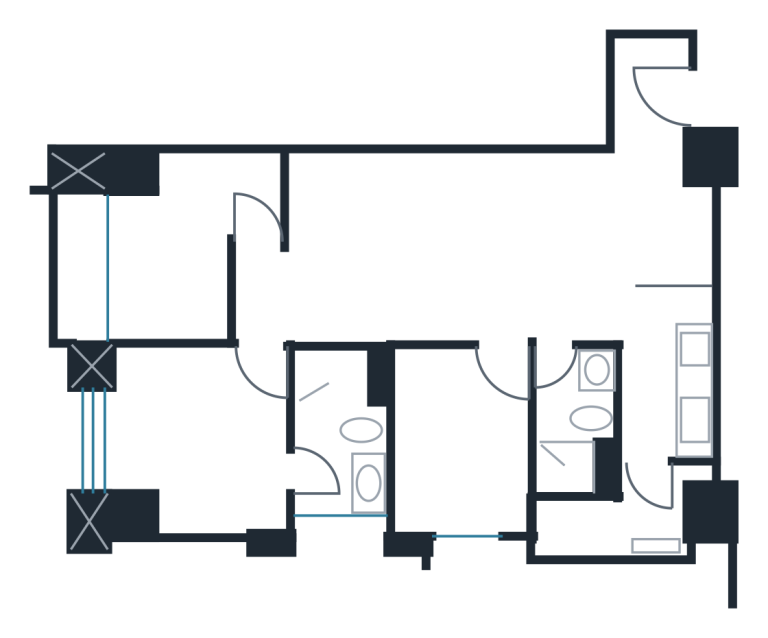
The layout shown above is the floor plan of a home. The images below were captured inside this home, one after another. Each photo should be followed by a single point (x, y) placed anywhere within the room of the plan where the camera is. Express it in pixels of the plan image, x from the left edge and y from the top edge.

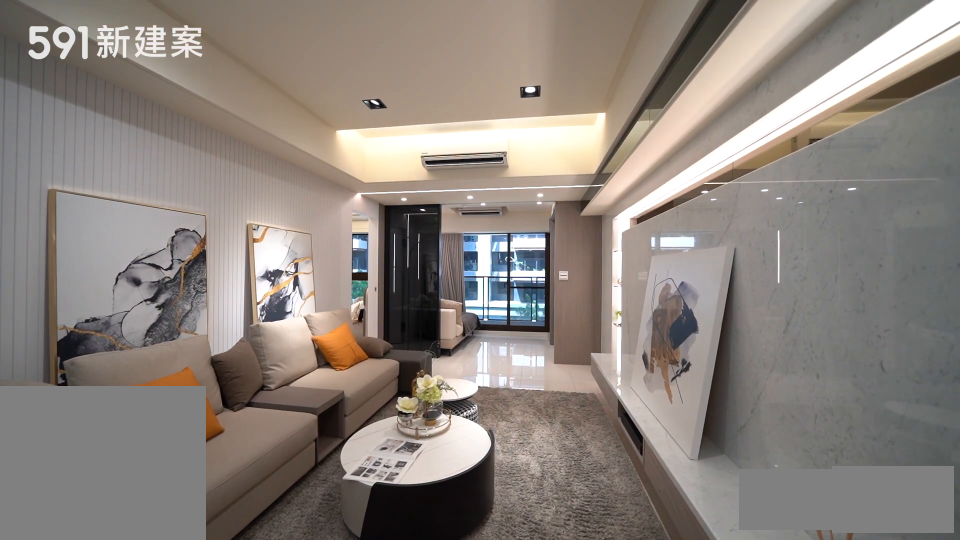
(374, 246)
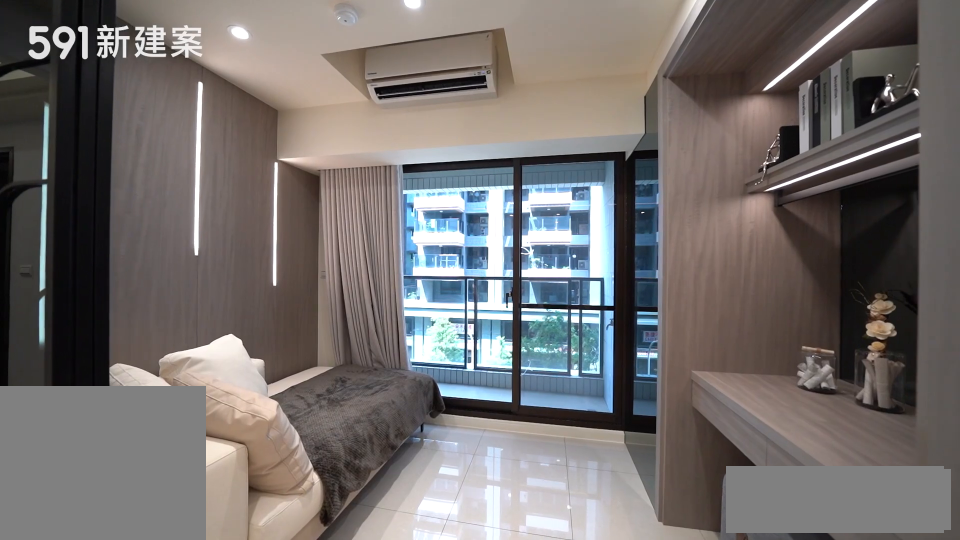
(192, 246)
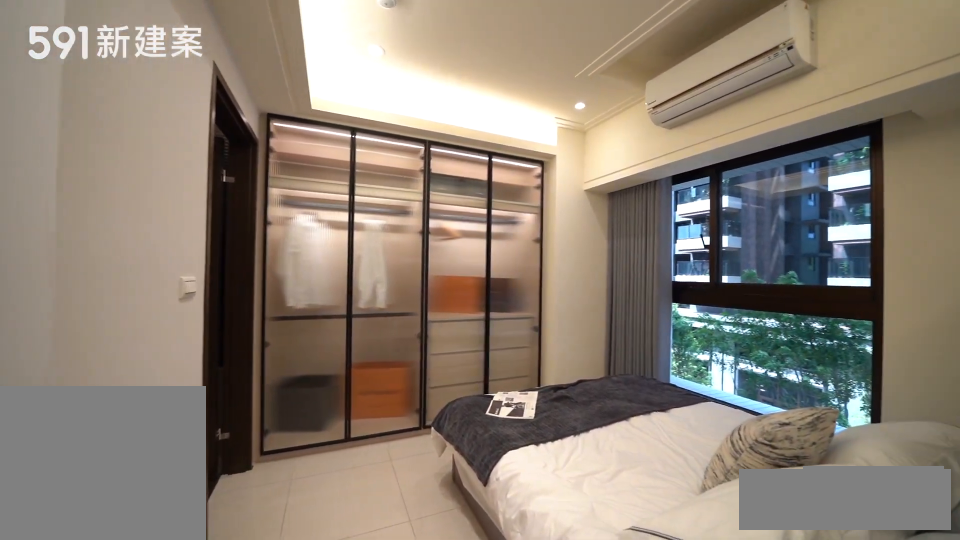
(194, 445)
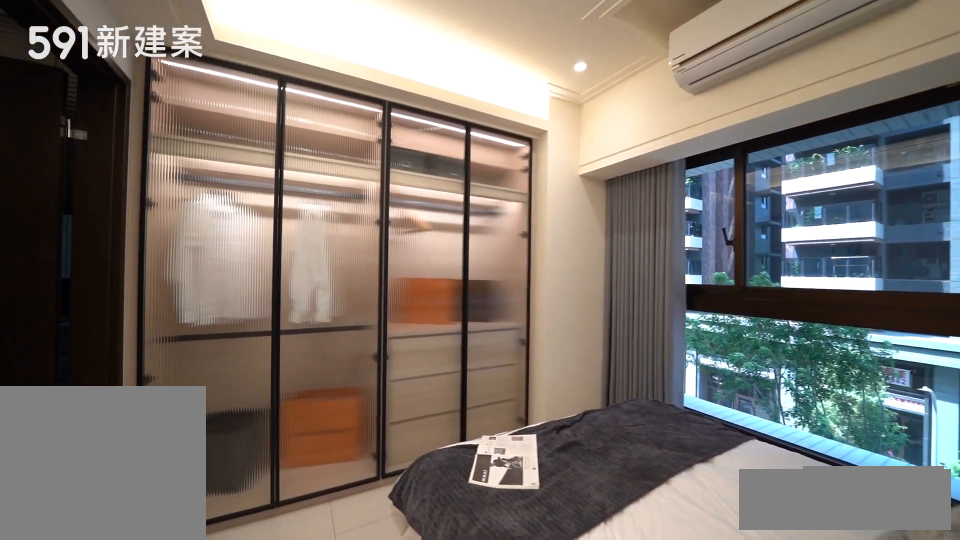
(194, 445)
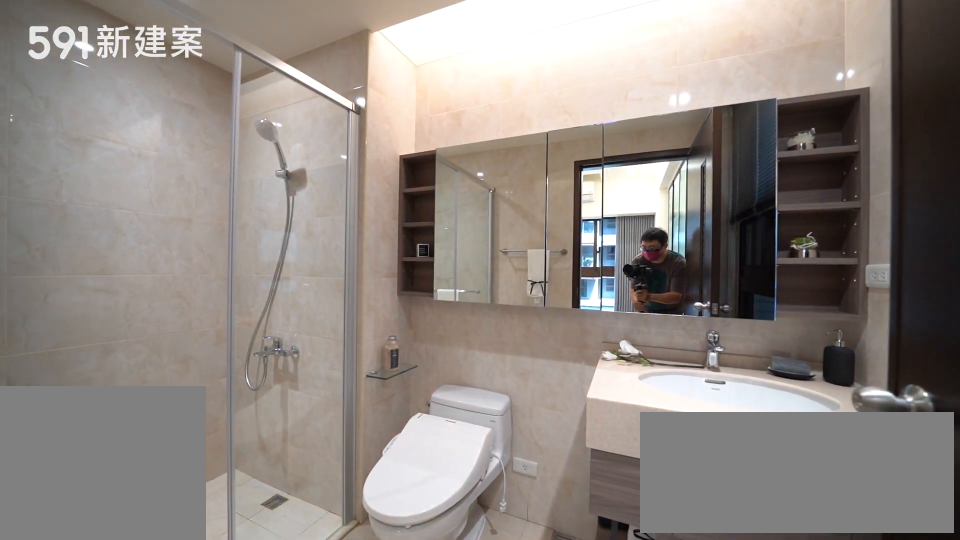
(338, 438)
